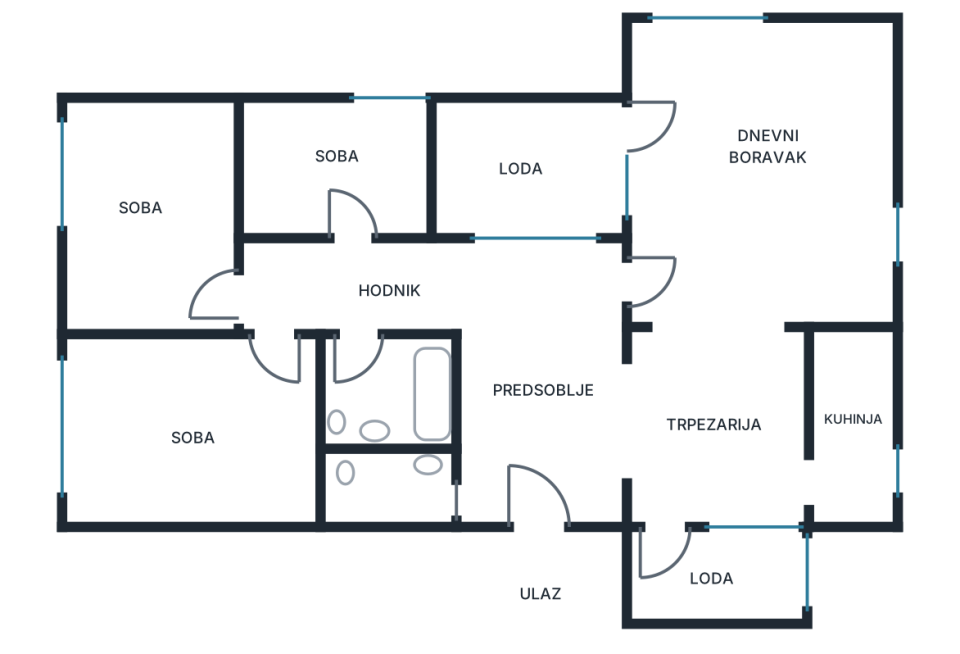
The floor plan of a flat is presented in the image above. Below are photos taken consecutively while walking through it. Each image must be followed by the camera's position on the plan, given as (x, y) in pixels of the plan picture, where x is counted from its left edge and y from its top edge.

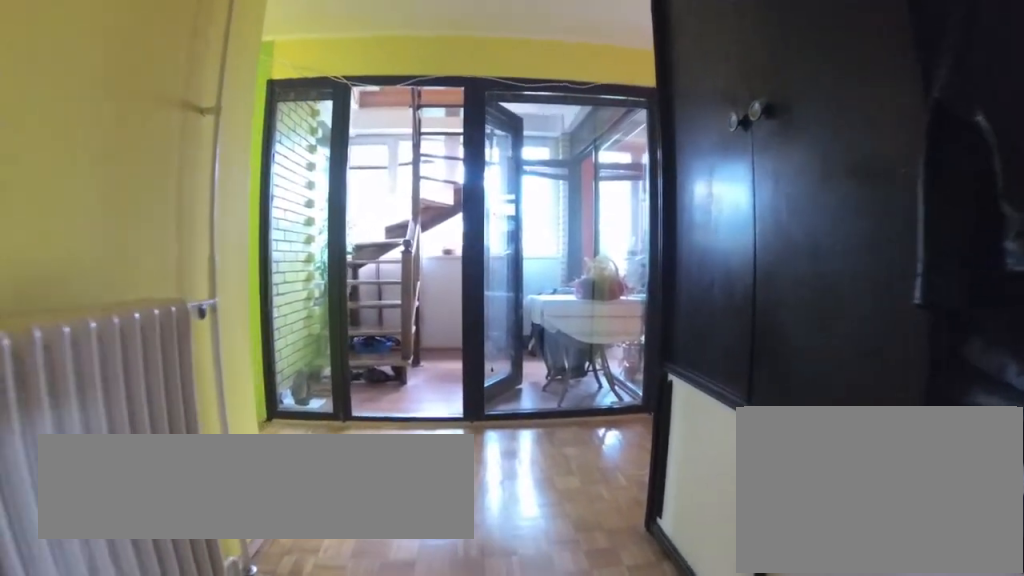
(537, 458)
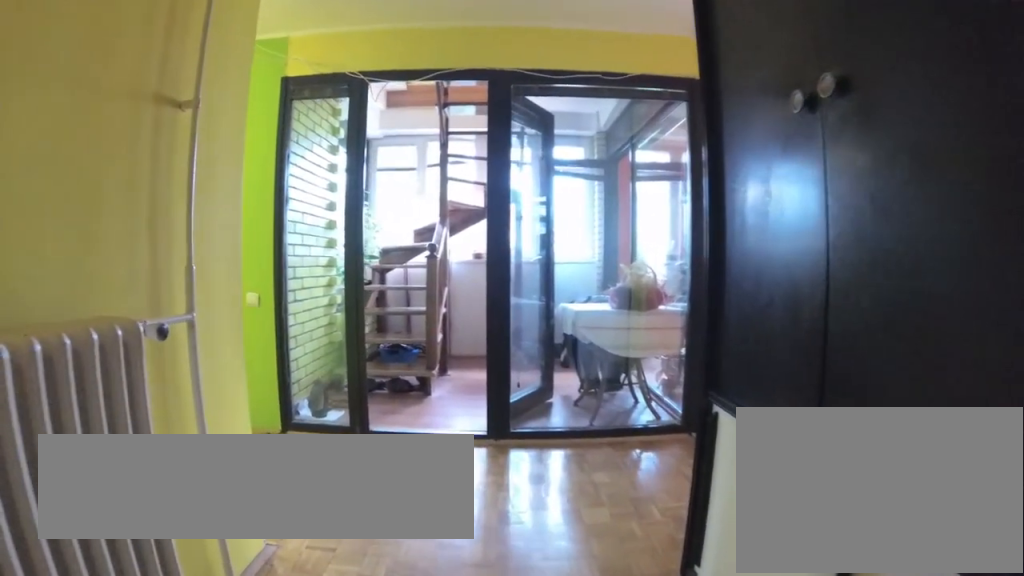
(540, 441)
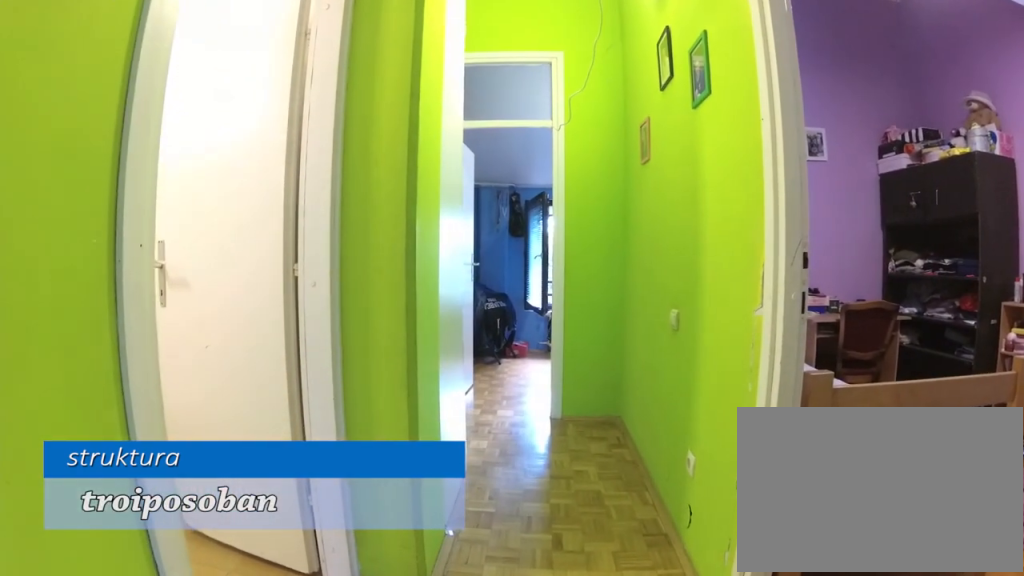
(445, 290)
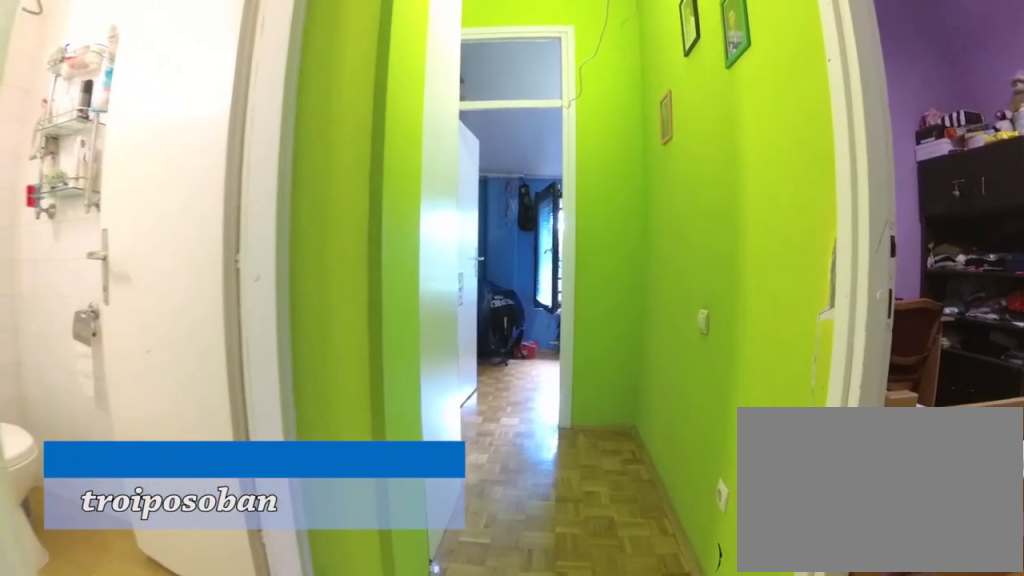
(425, 292)
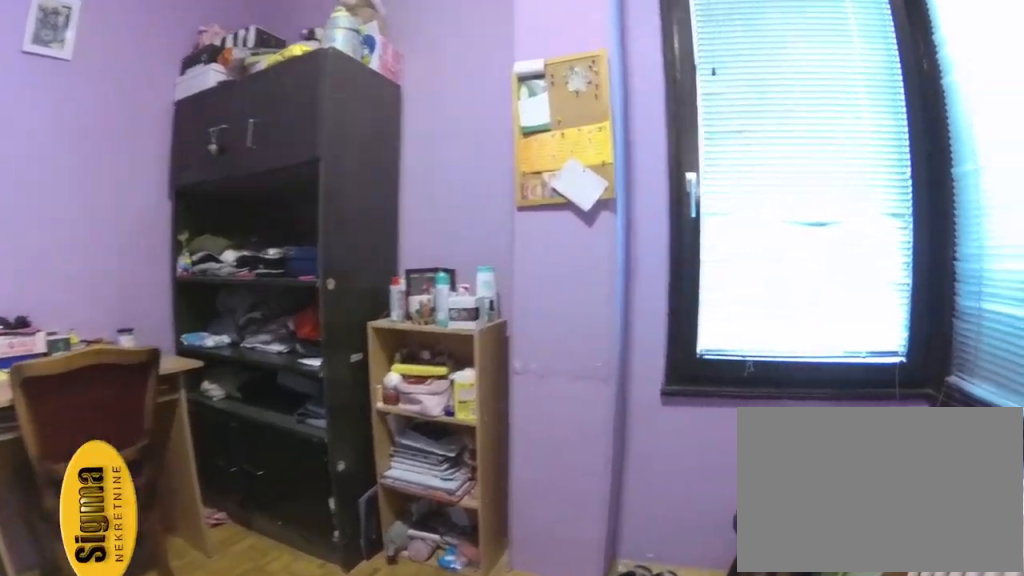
(358, 206)
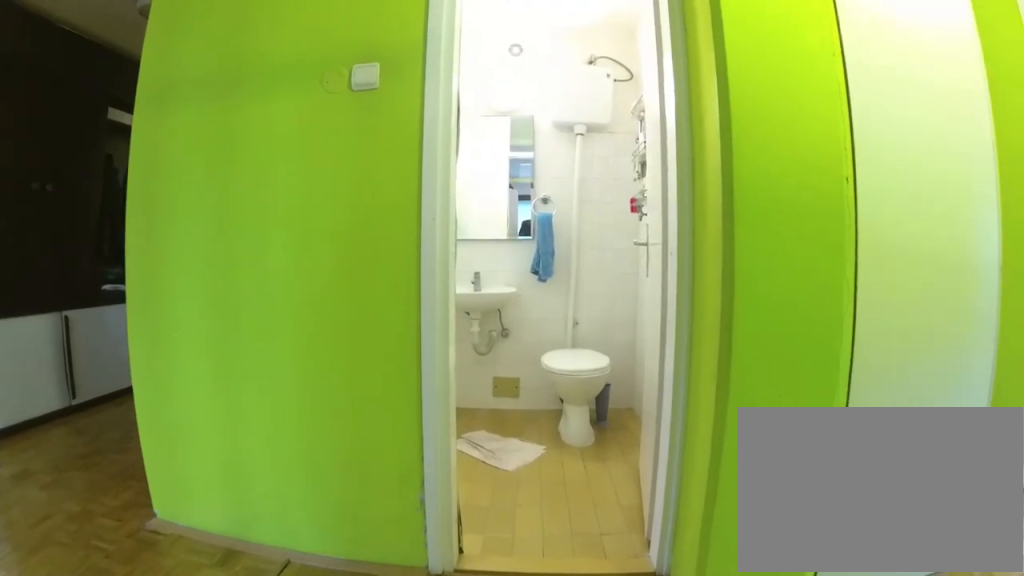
(372, 215)
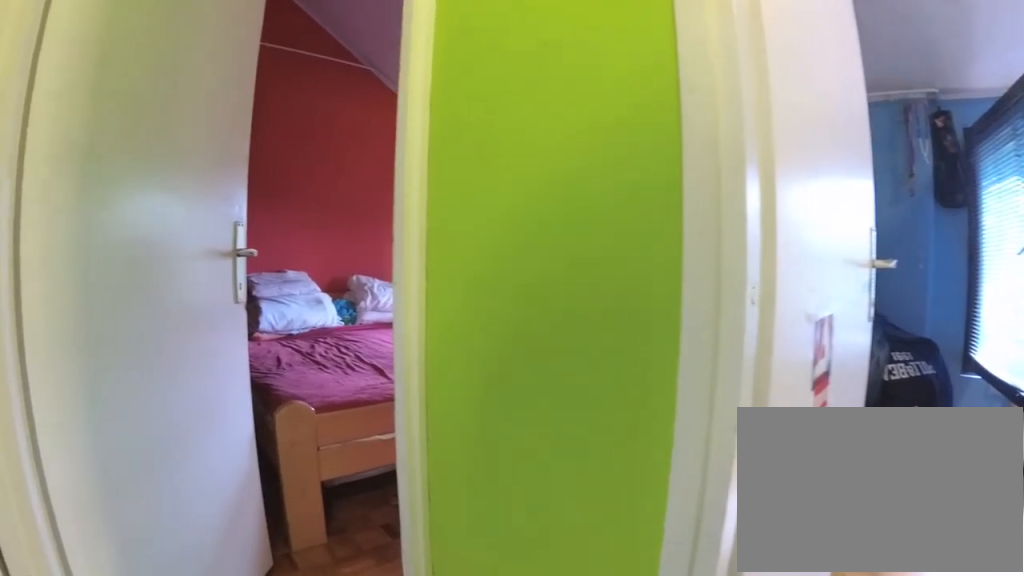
(307, 280)
